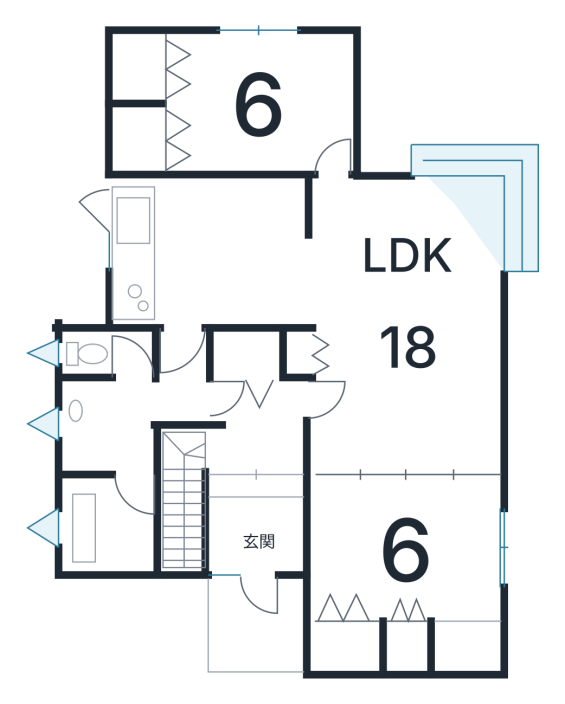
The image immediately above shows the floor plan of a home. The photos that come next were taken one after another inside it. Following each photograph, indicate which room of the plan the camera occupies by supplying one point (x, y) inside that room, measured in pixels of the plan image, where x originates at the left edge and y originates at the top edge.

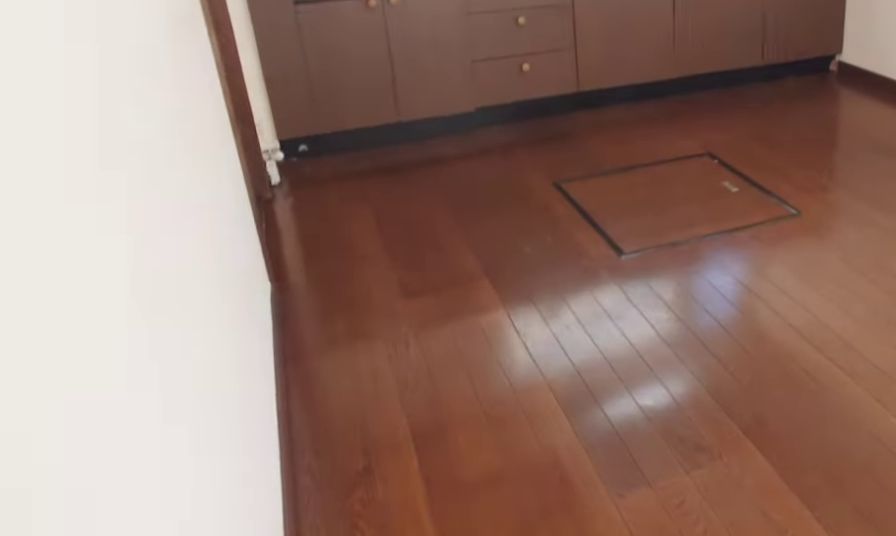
(216, 275)
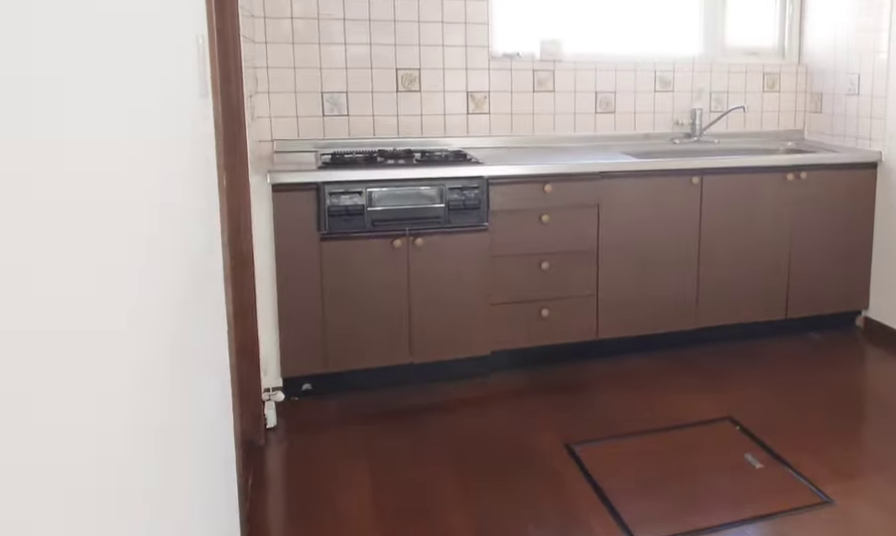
(216, 275)
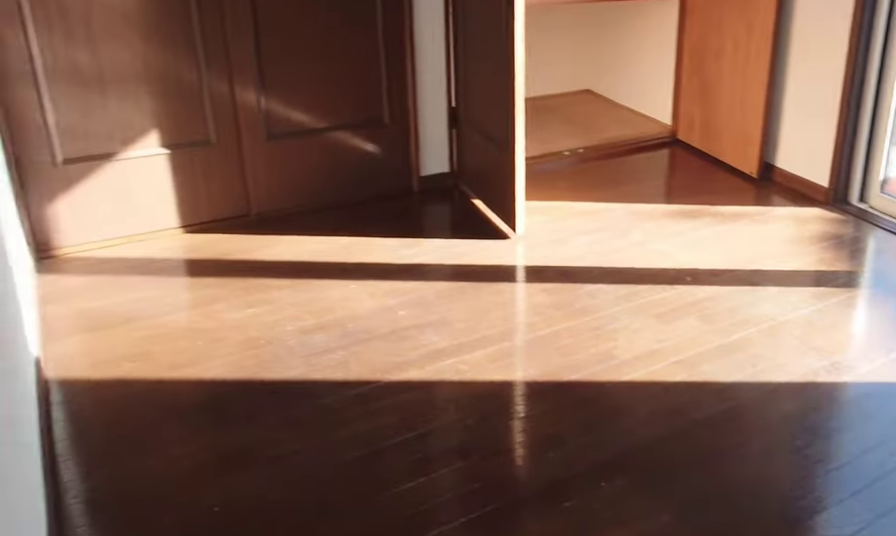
(260, 125)
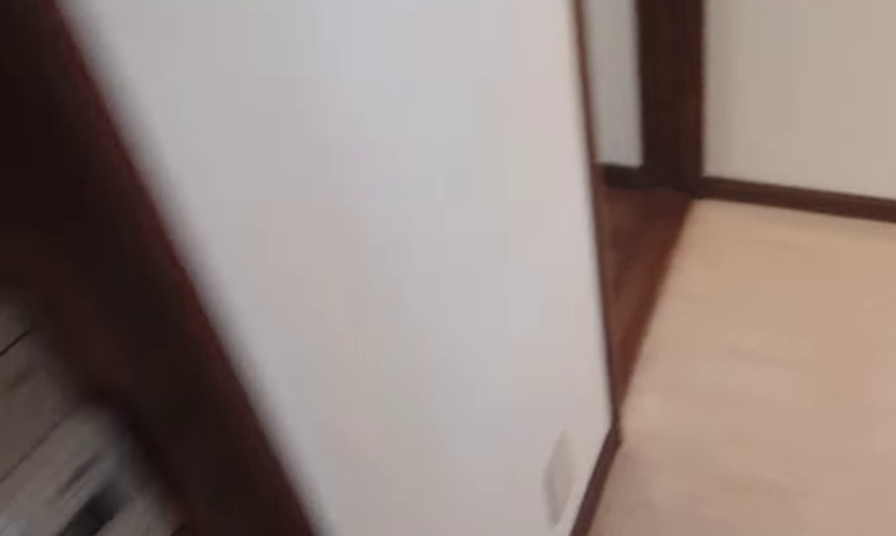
(124, 431)
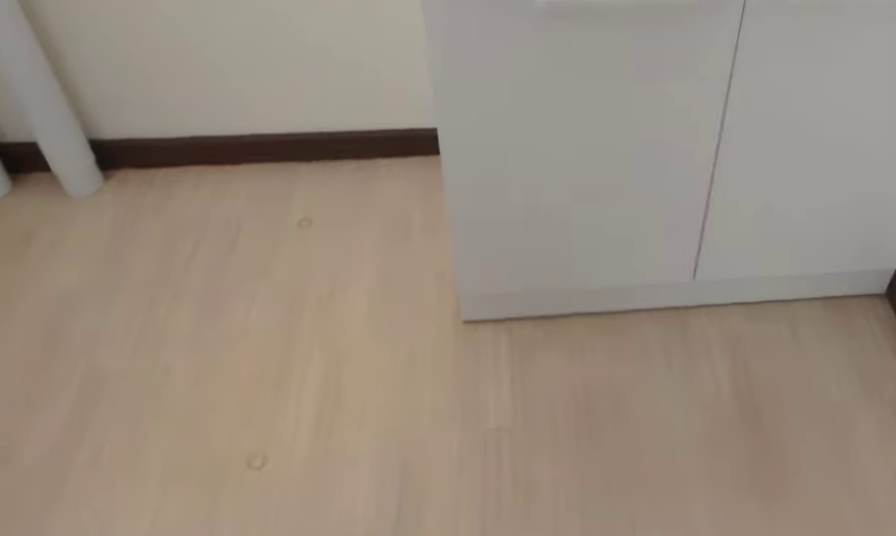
(124, 431)
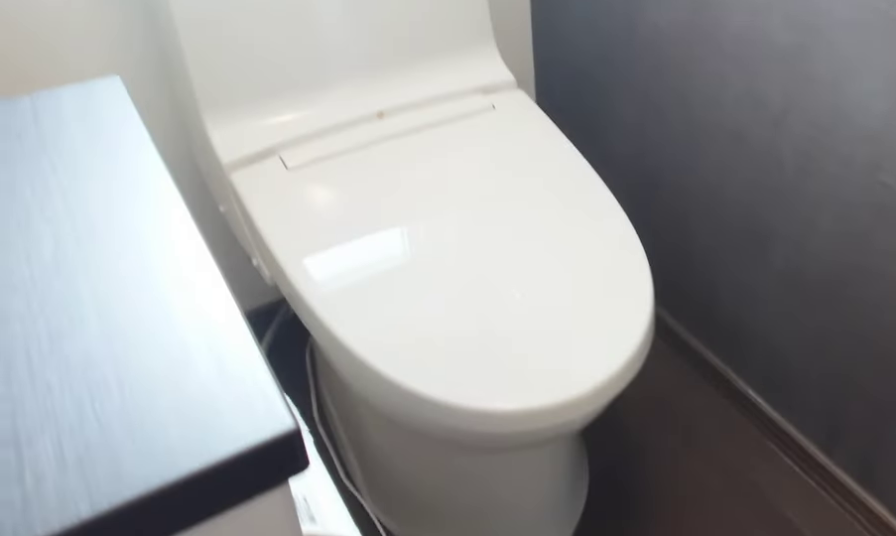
(122, 354)
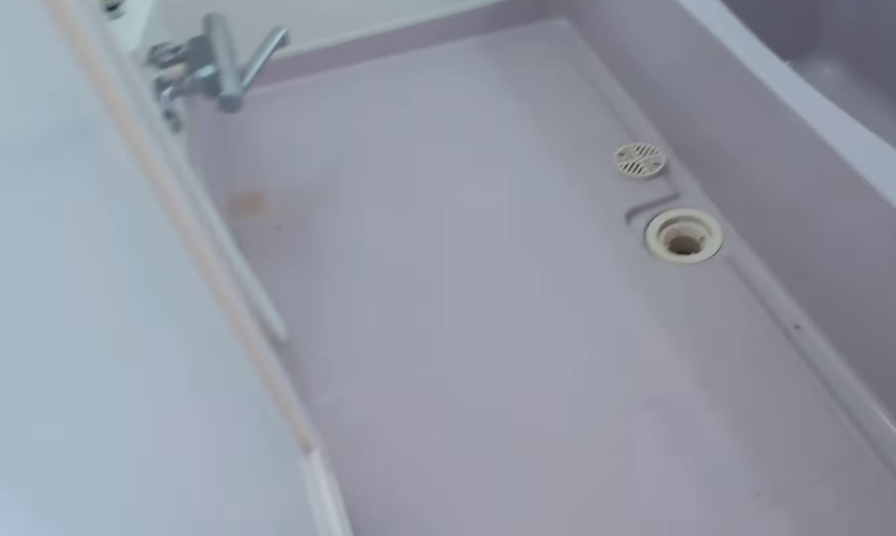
(104, 527)
